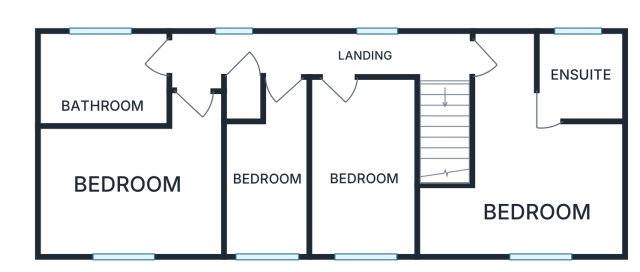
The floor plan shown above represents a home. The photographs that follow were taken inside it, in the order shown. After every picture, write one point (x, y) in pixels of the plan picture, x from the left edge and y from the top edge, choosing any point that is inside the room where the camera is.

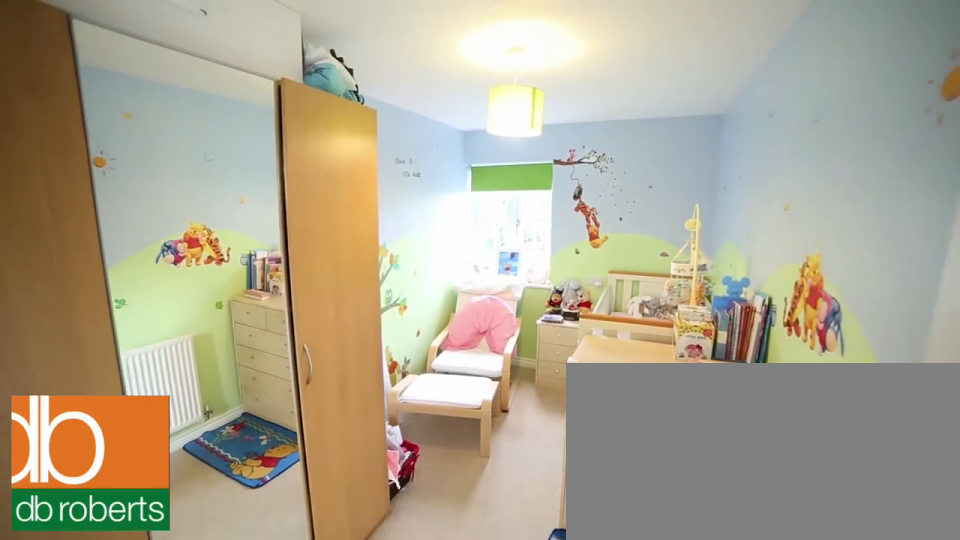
(363, 168)
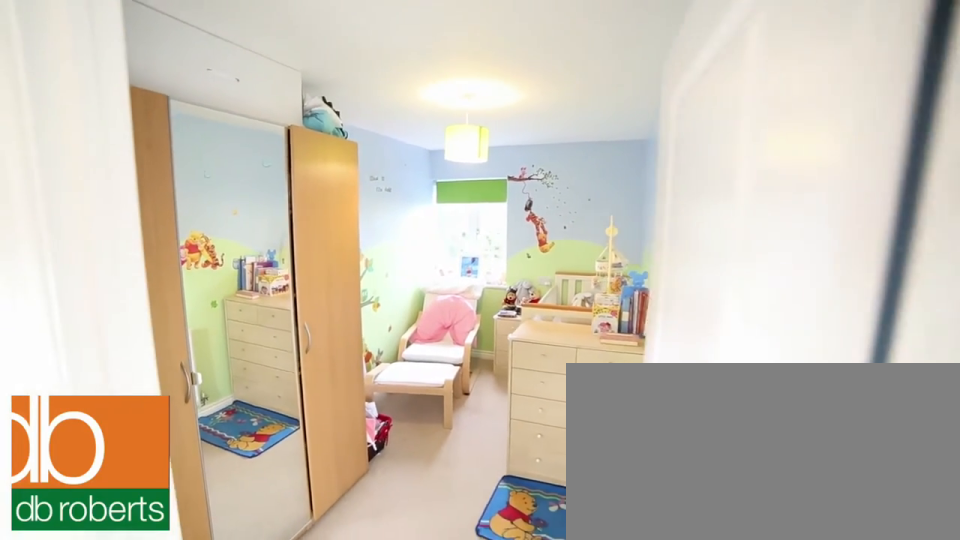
(363, 168)
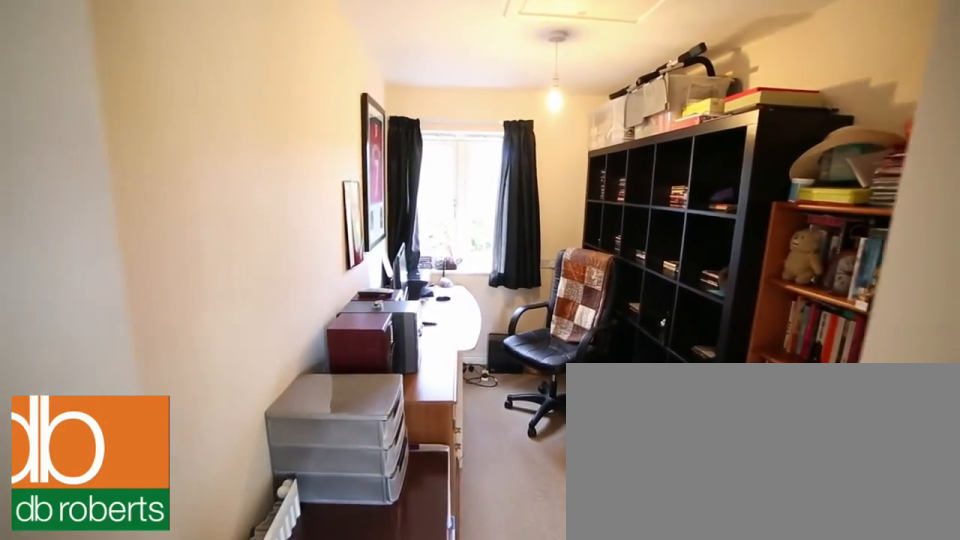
(263, 191)
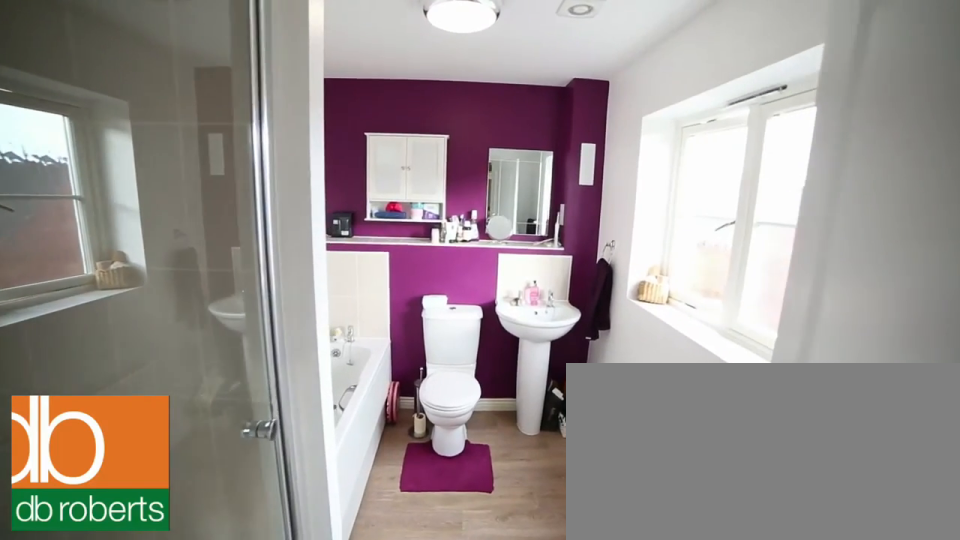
(101, 80)
